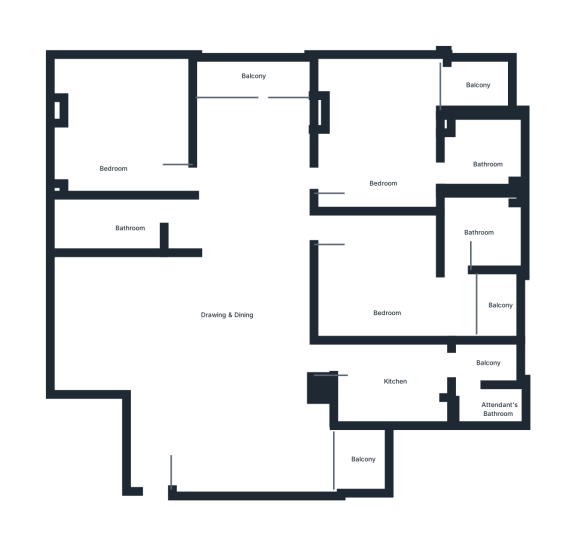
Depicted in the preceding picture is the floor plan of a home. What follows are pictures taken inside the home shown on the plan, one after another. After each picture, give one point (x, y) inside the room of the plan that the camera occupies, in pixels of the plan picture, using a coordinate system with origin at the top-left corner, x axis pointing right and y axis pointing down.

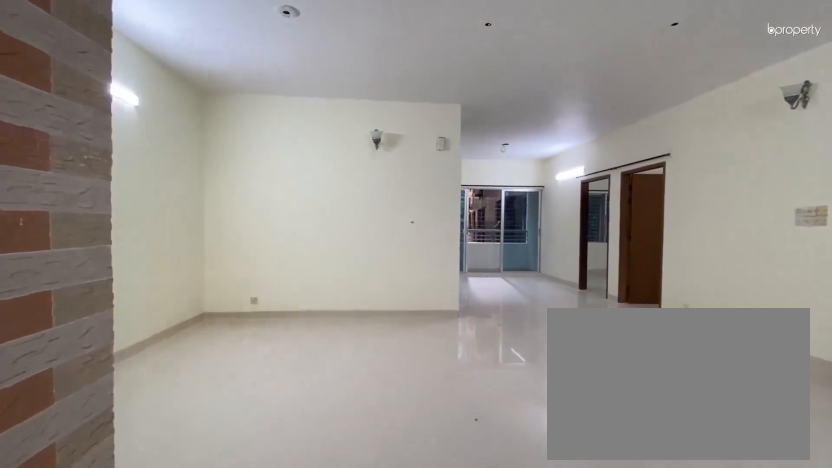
(150, 375)
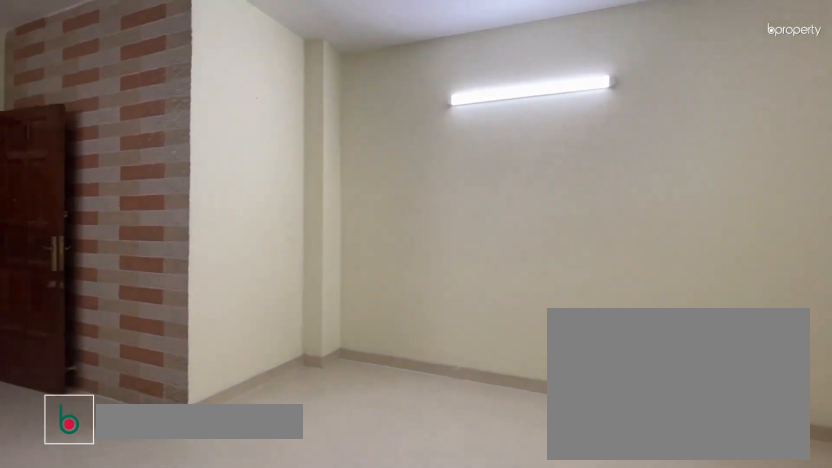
(231, 301)
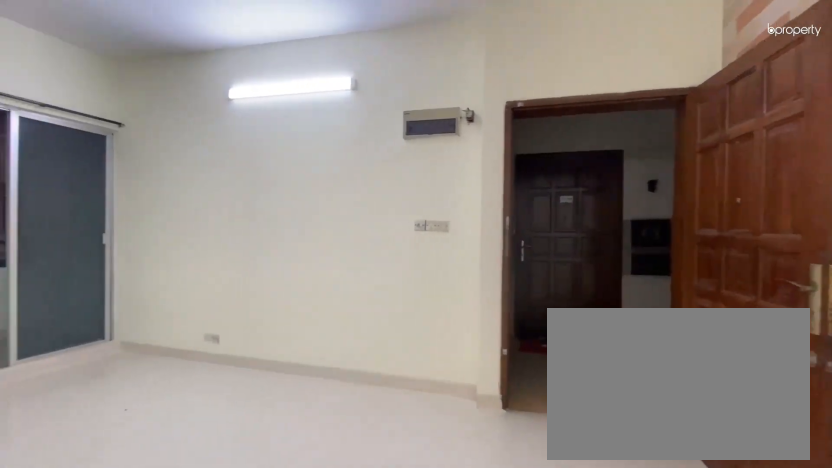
(231, 301)
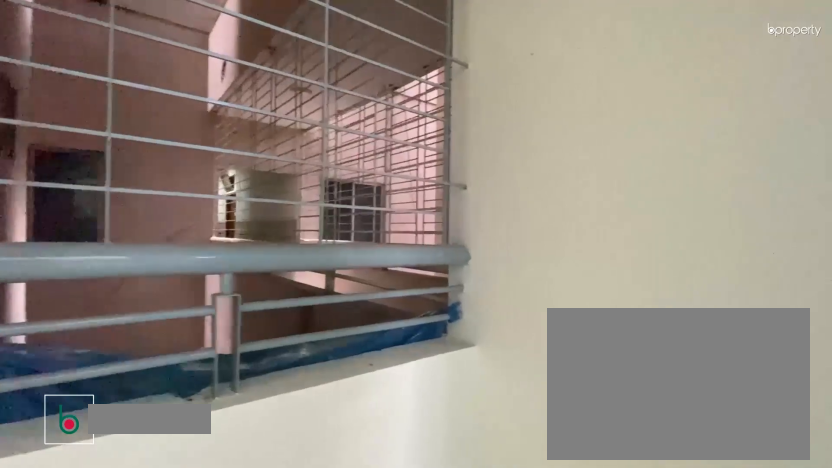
(365, 459)
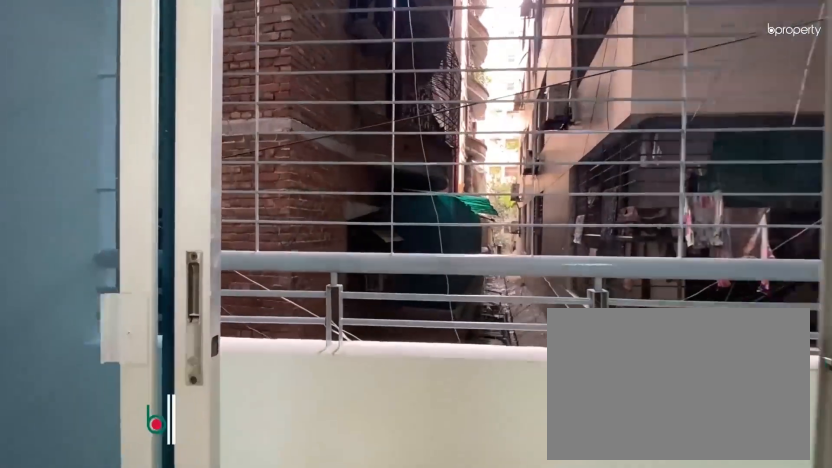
(250, 82)
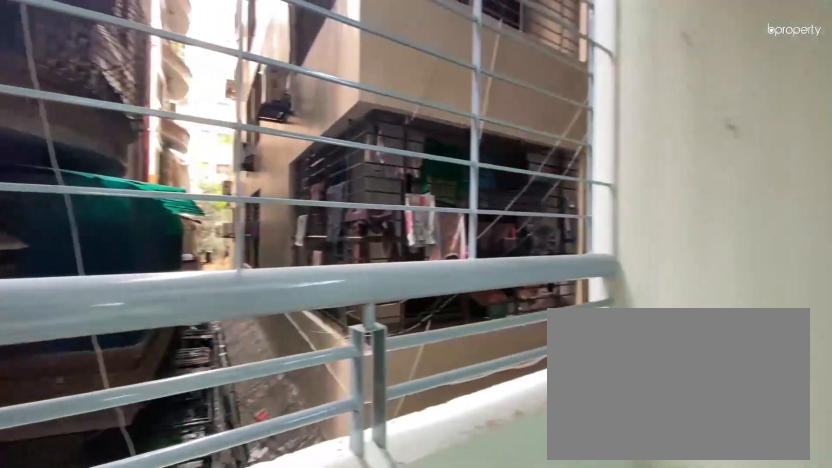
(250, 82)
